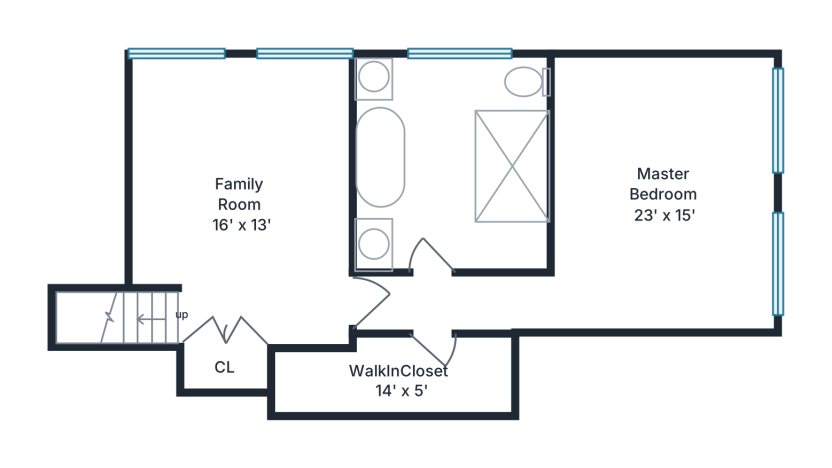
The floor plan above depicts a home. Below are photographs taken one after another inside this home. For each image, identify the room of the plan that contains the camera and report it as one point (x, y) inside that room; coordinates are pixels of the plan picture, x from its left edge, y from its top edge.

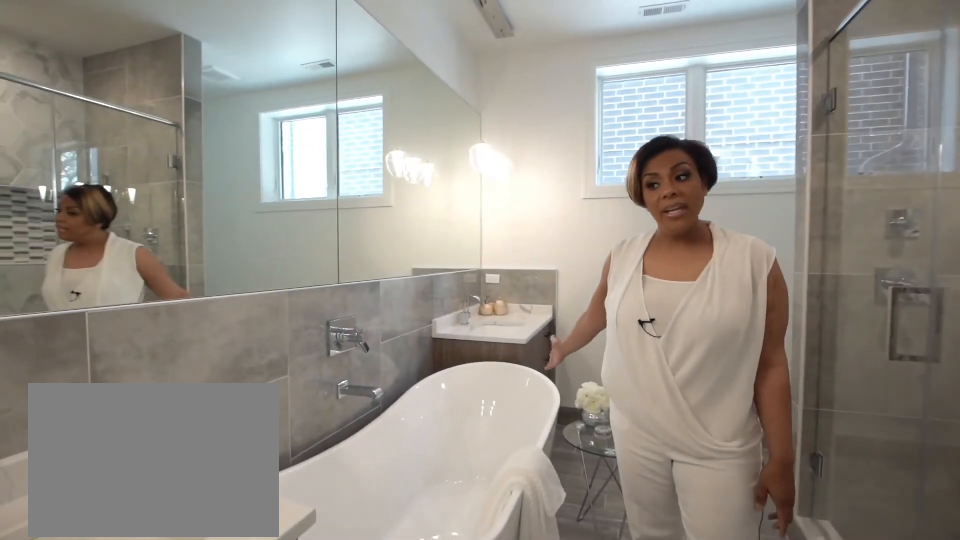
(452, 165)
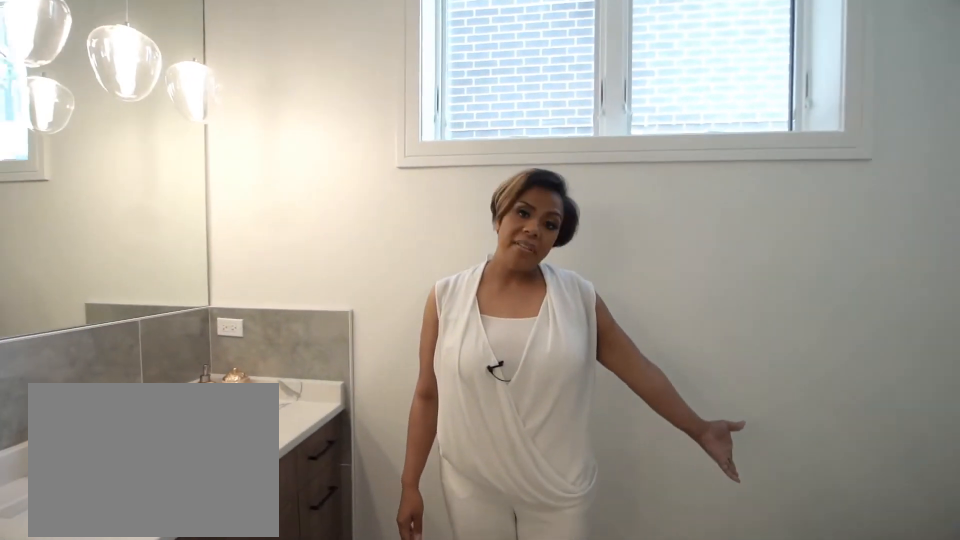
(452, 165)
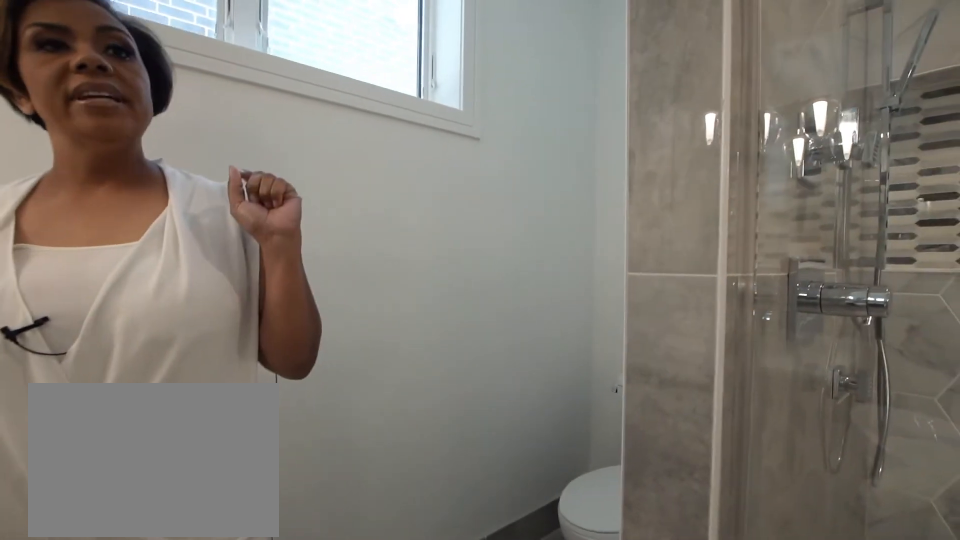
(452, 165)
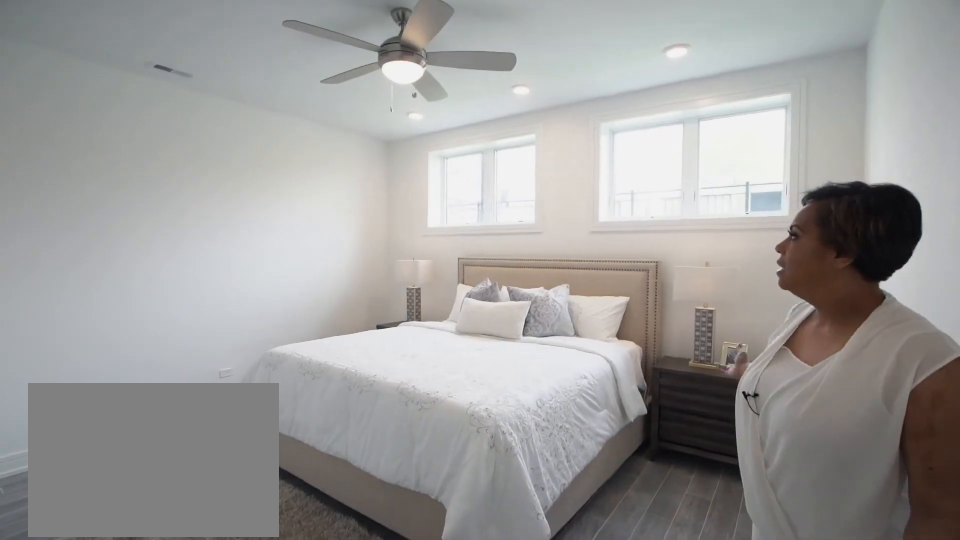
(666, 192)
